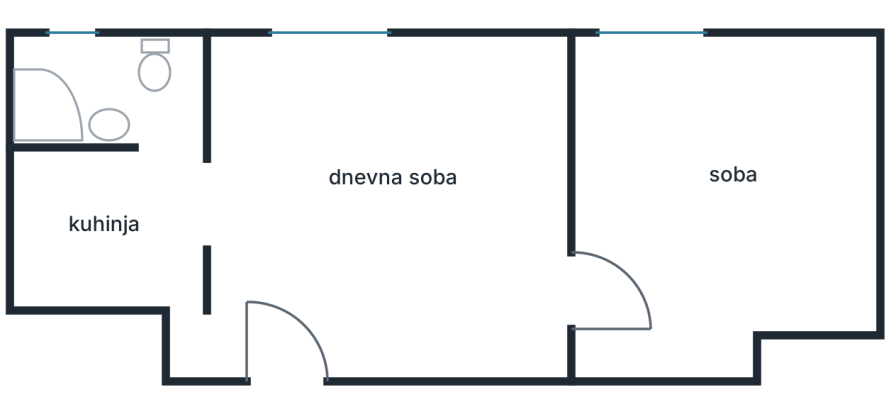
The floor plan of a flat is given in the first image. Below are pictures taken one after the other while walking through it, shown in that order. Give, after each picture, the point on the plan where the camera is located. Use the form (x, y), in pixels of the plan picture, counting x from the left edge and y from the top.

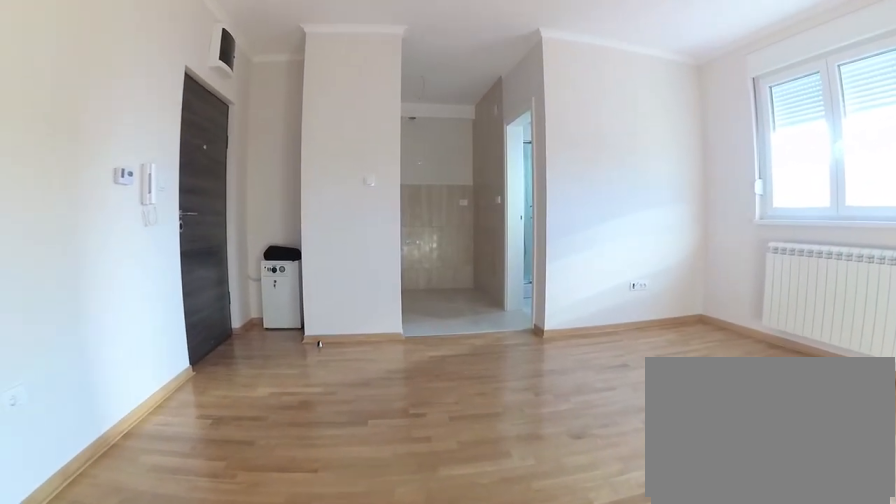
(541, 274)
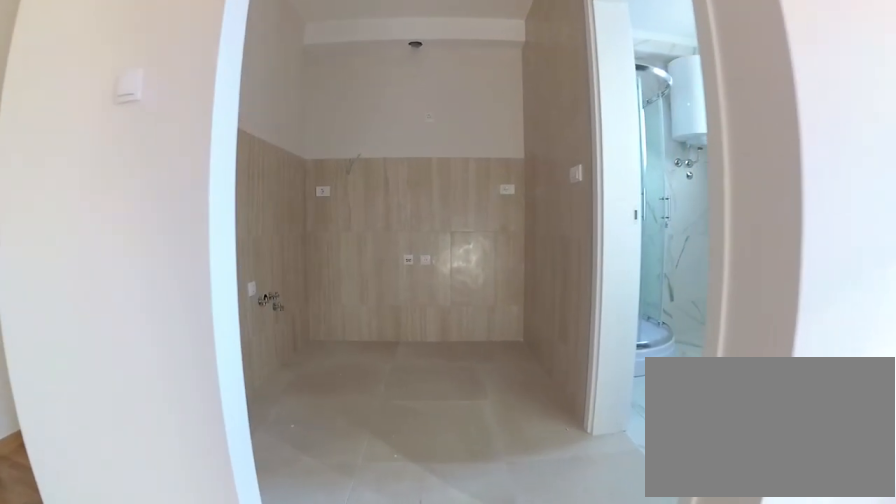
(322, 217)
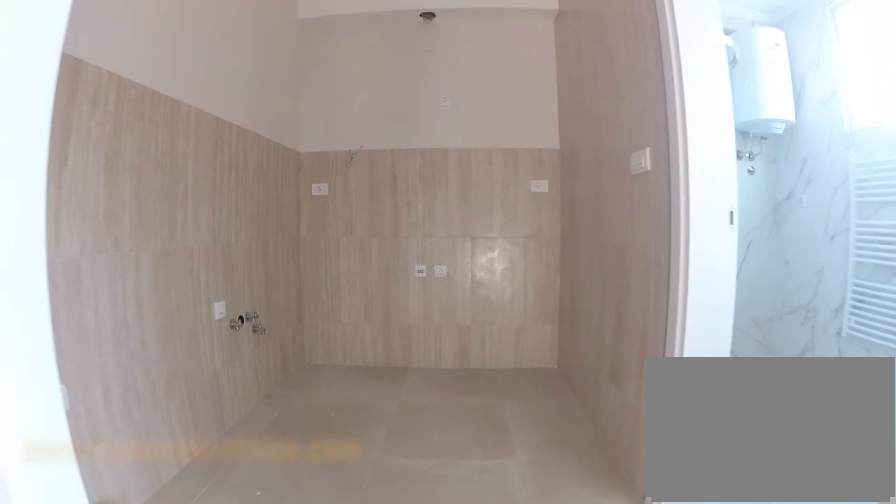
(267, 203)
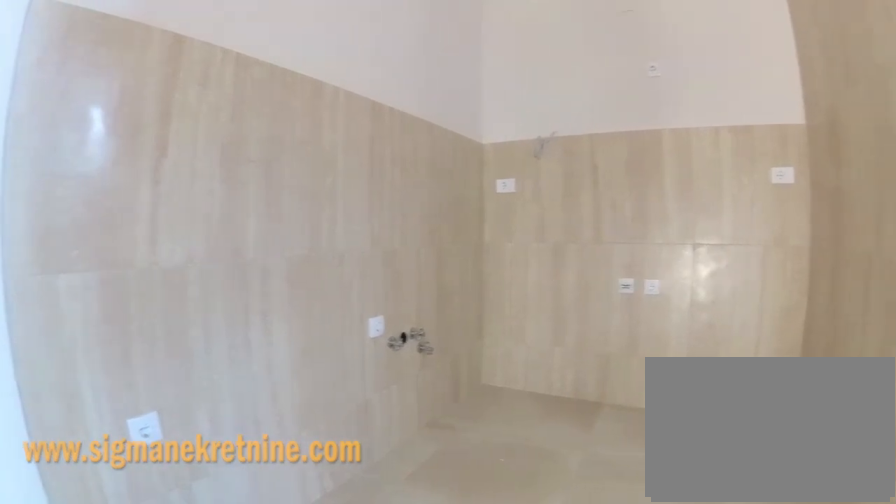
(196, 192)
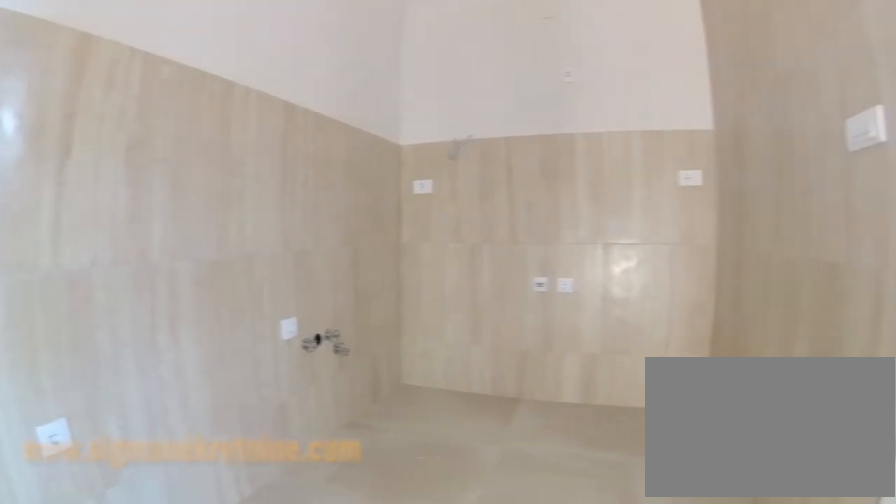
(197, 195)
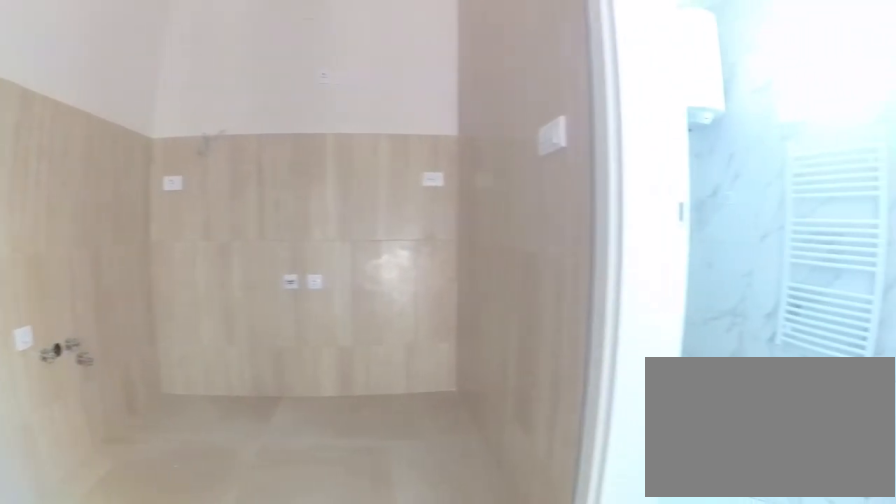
(193, 208)
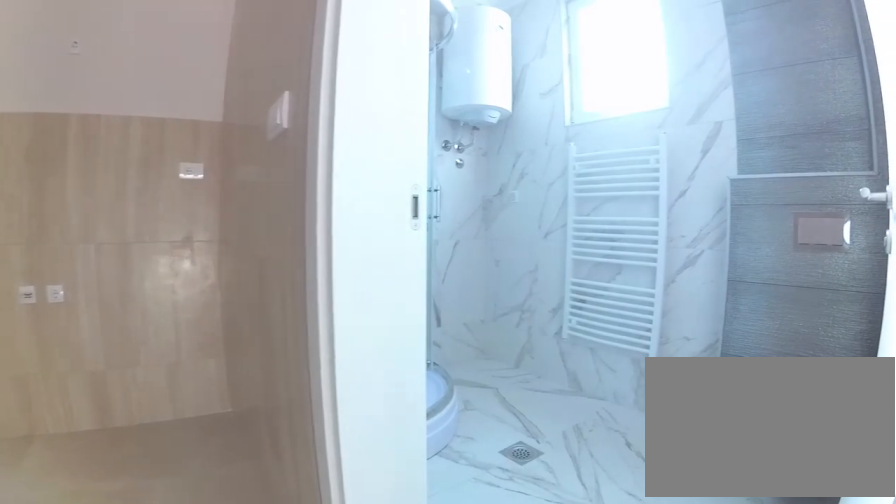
(188, 203)
